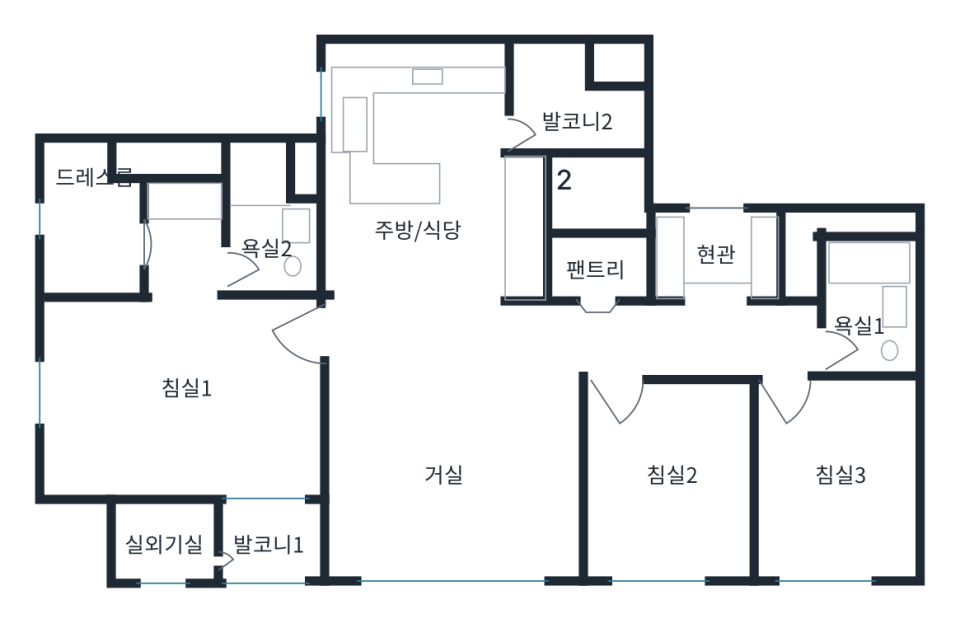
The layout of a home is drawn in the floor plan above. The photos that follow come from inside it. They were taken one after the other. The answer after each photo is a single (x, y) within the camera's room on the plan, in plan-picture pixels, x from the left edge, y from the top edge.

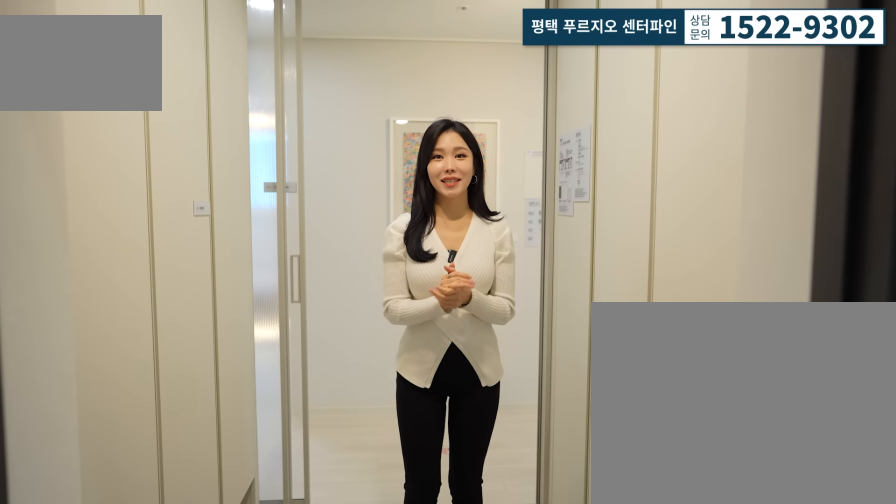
(721, 245)
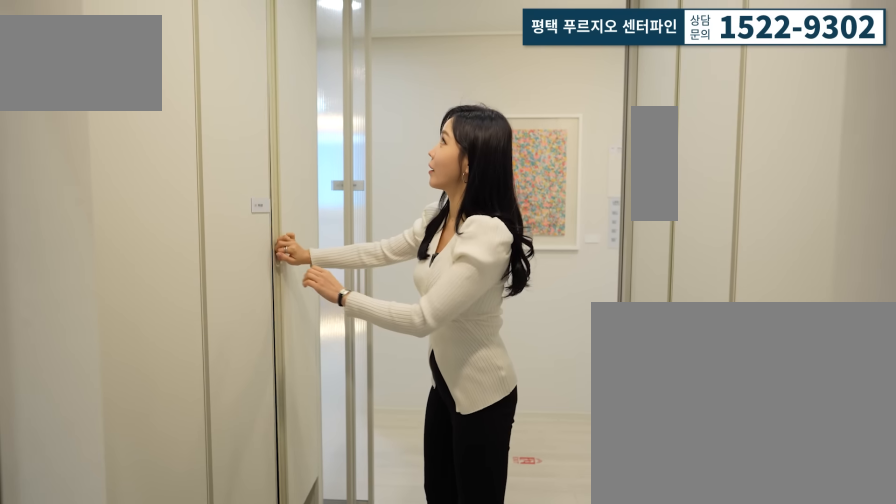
(720, 259)
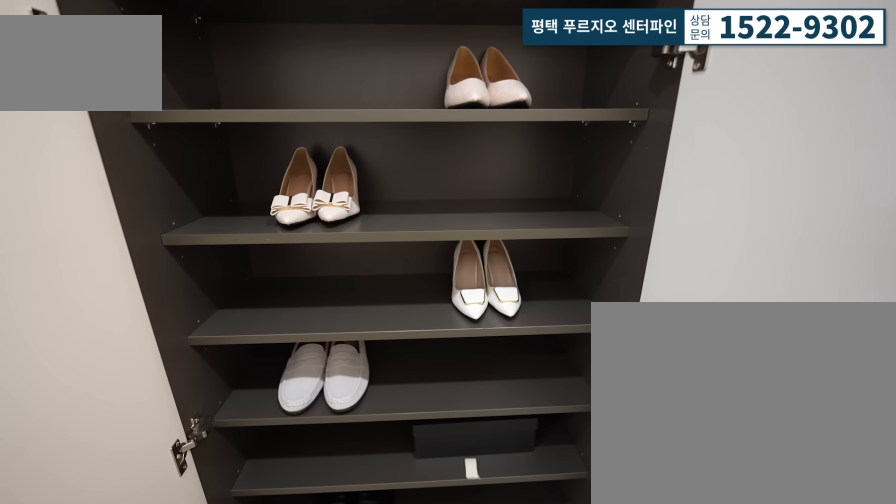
(720, 259)
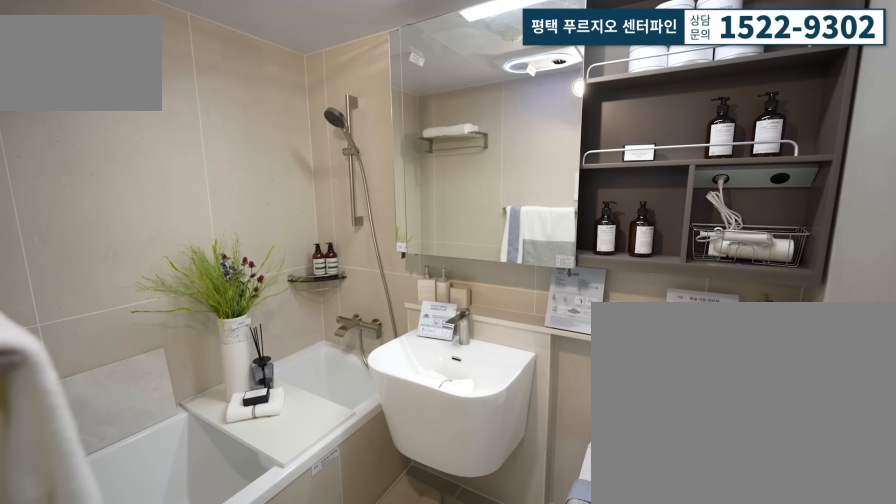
(857, 319)
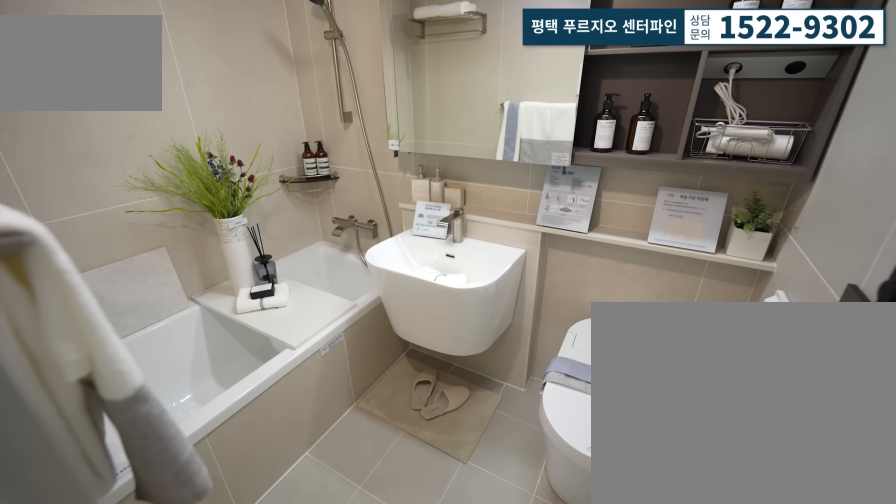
(888, 346)
